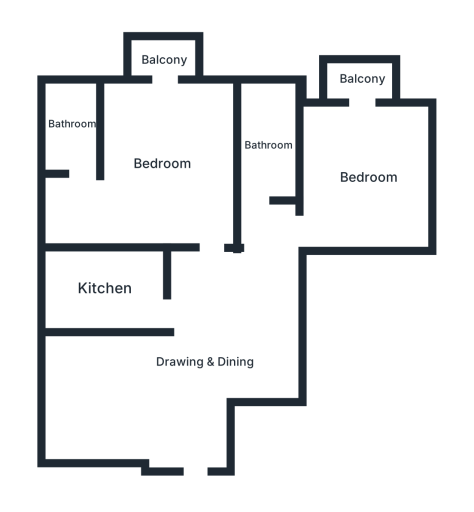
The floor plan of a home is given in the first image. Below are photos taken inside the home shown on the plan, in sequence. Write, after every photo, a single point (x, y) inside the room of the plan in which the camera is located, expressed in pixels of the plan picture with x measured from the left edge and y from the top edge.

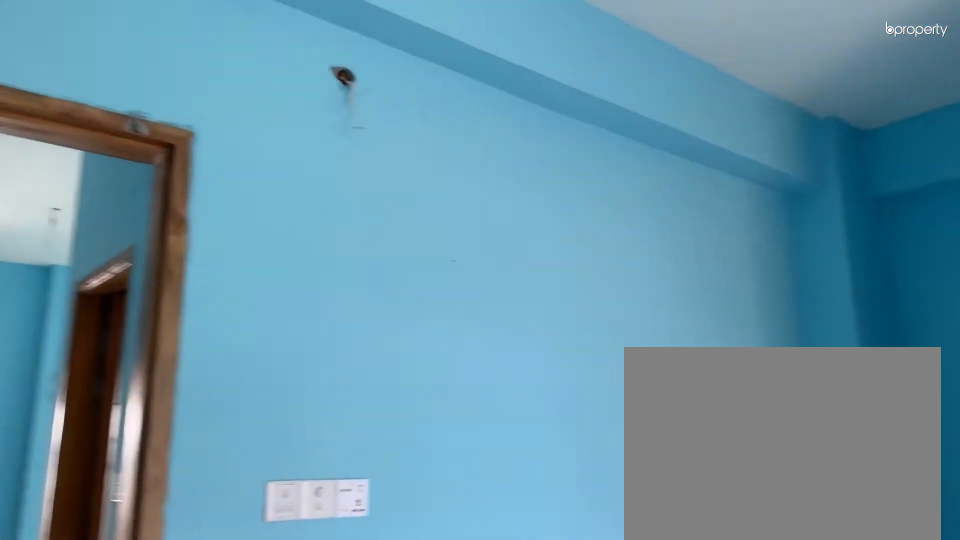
(162, 160)
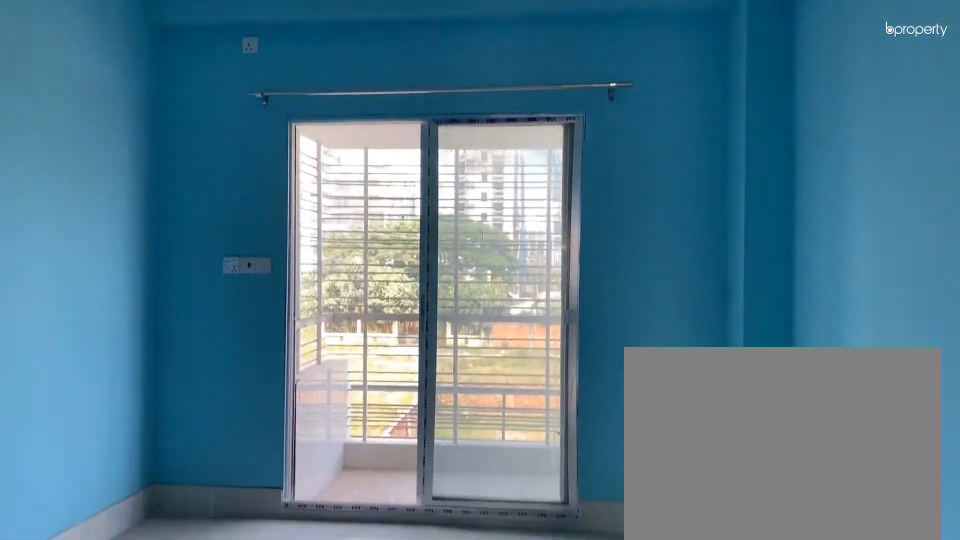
(163, 163)
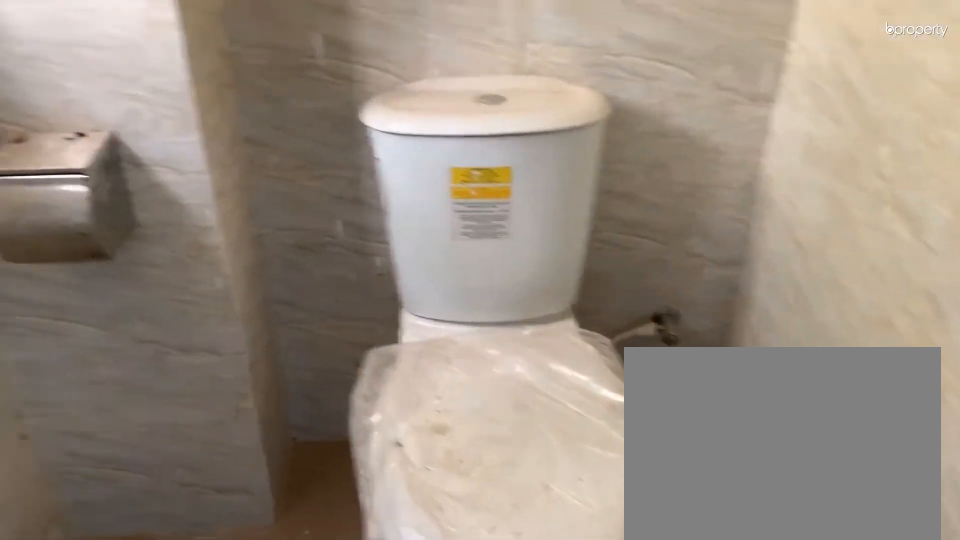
(63, 123)
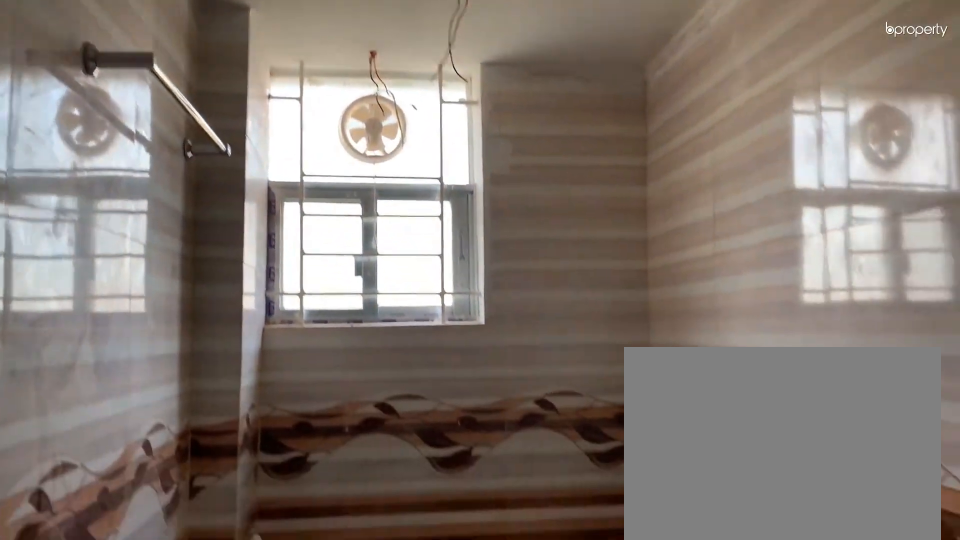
(267, 141)
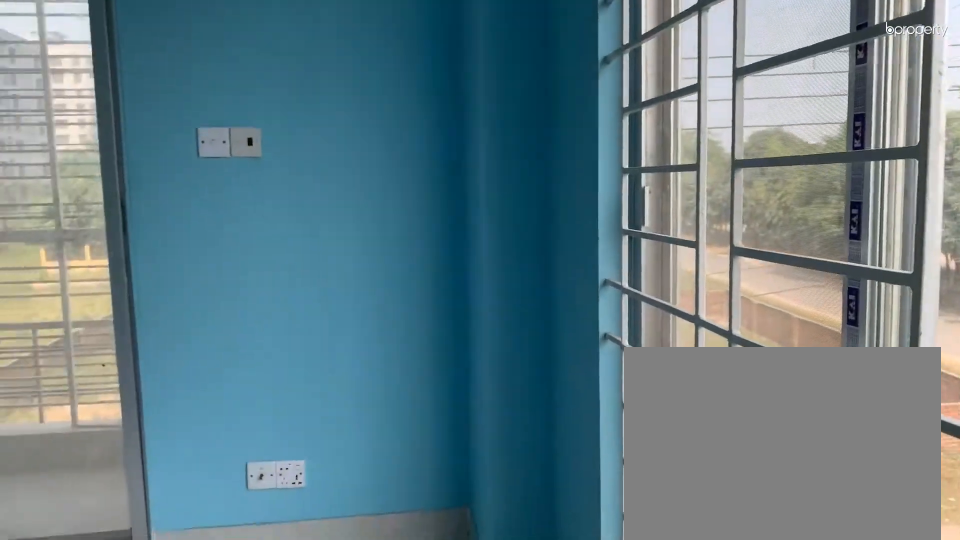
(363, 175)
